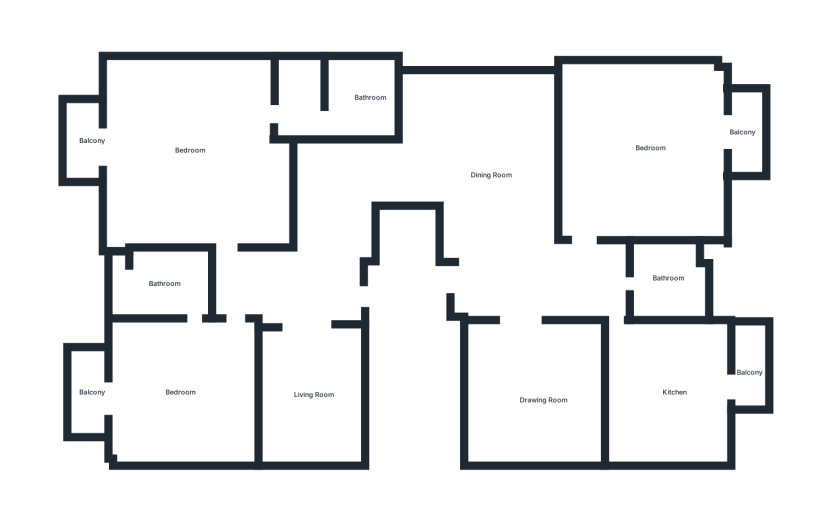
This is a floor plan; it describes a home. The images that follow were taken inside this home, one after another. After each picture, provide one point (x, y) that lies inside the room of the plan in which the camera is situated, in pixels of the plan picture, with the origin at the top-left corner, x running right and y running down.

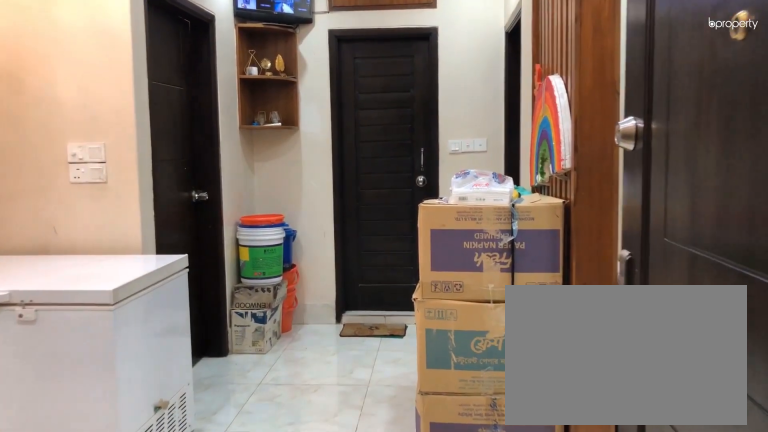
(517, 275)
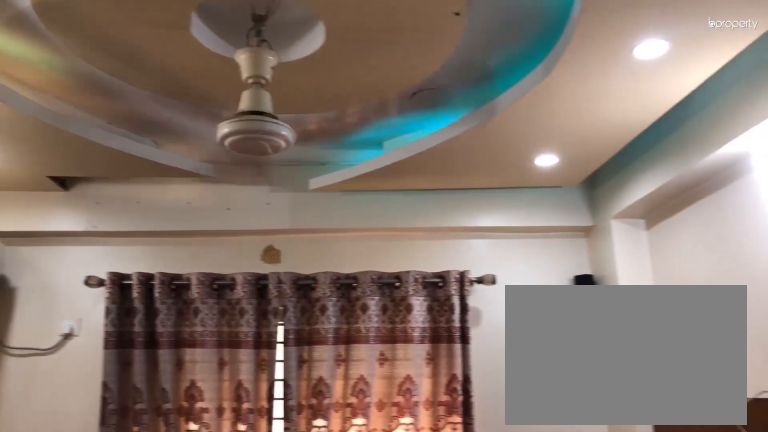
(528, 373)
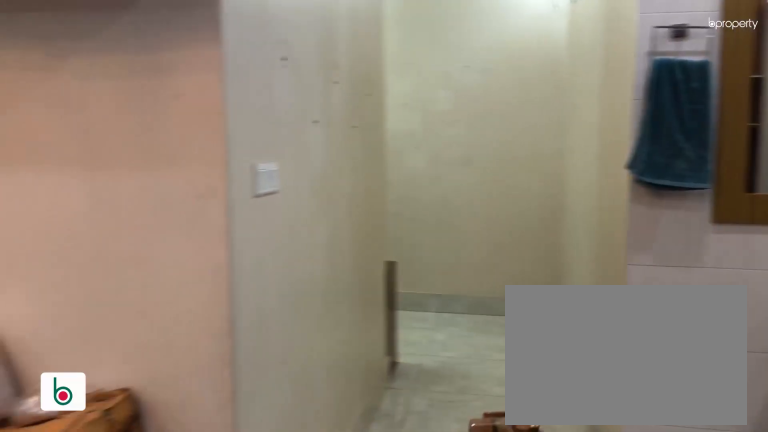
(487, 155)
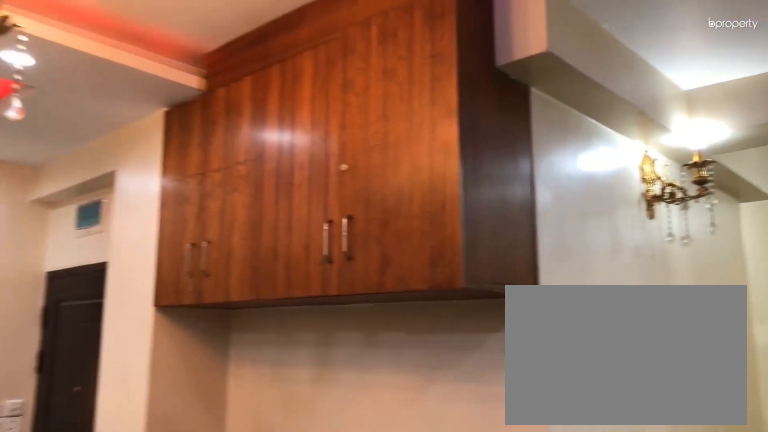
(480, 157)
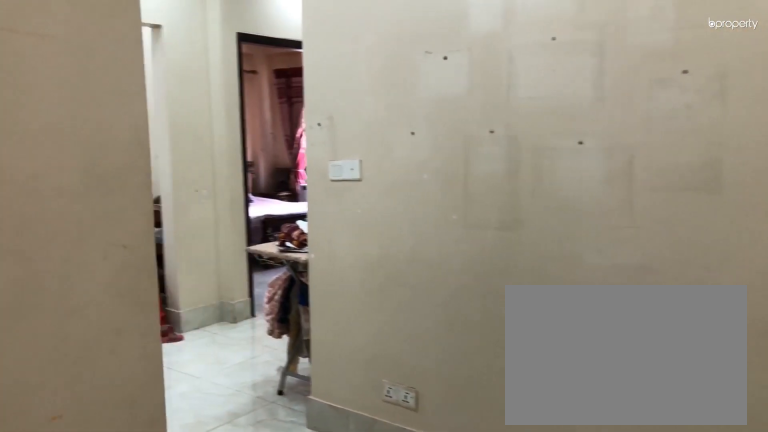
(336, 184)
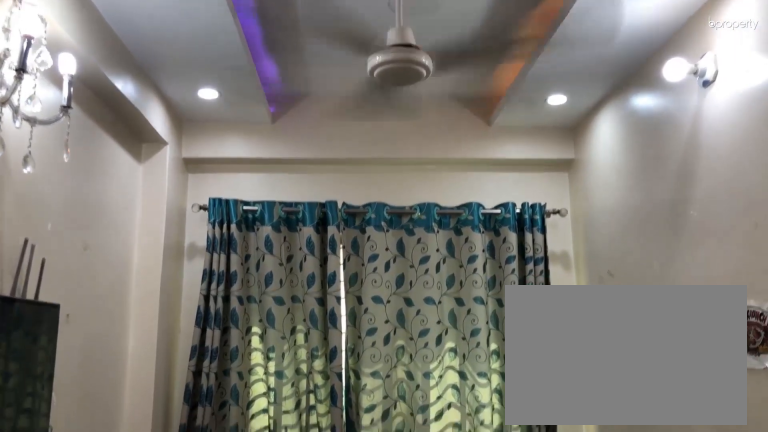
(310, 390)
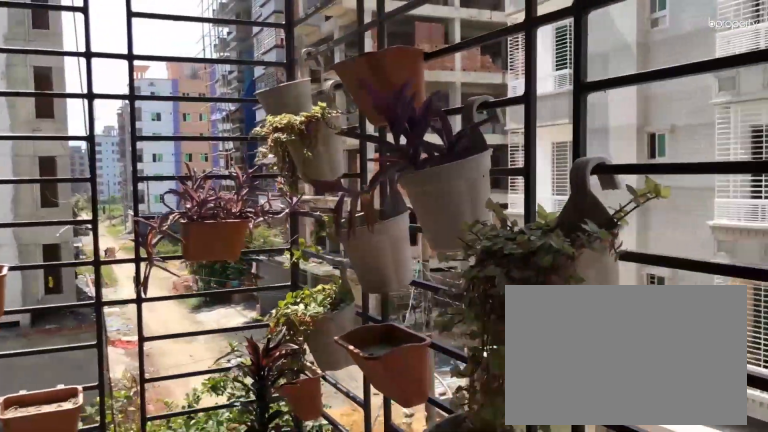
(88, 395)
